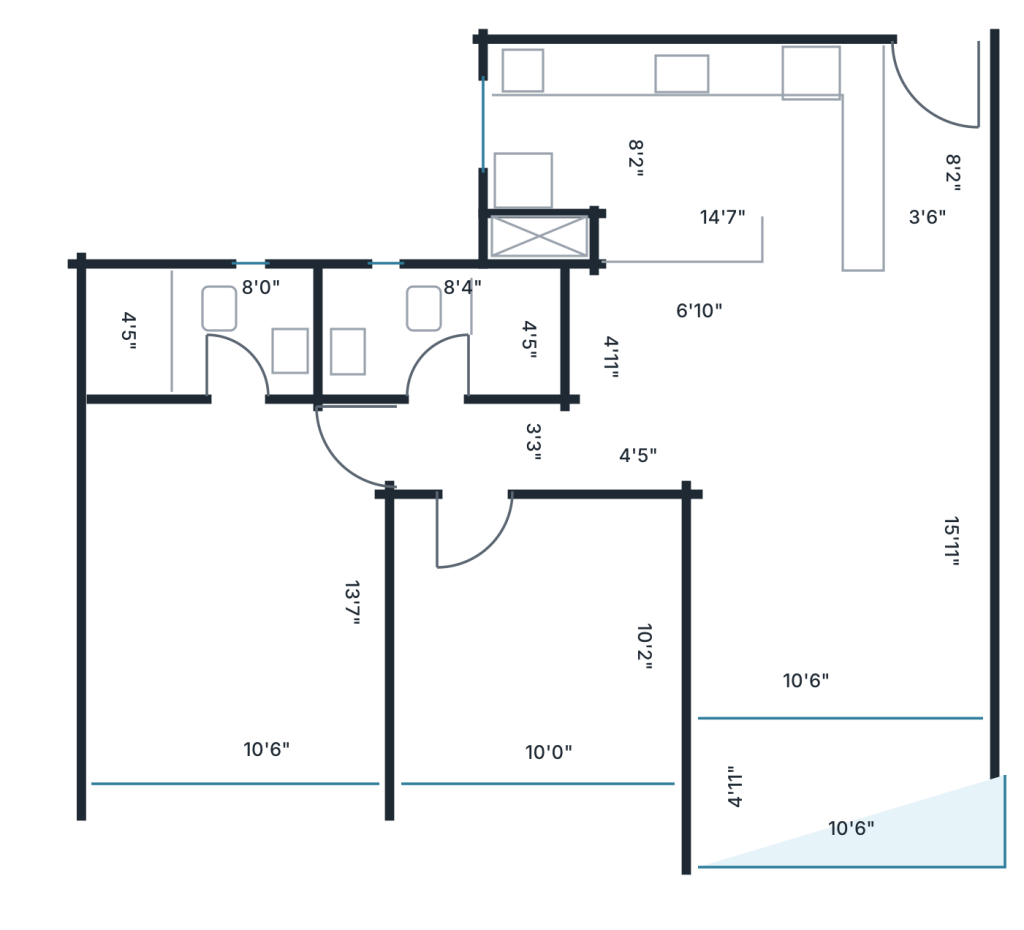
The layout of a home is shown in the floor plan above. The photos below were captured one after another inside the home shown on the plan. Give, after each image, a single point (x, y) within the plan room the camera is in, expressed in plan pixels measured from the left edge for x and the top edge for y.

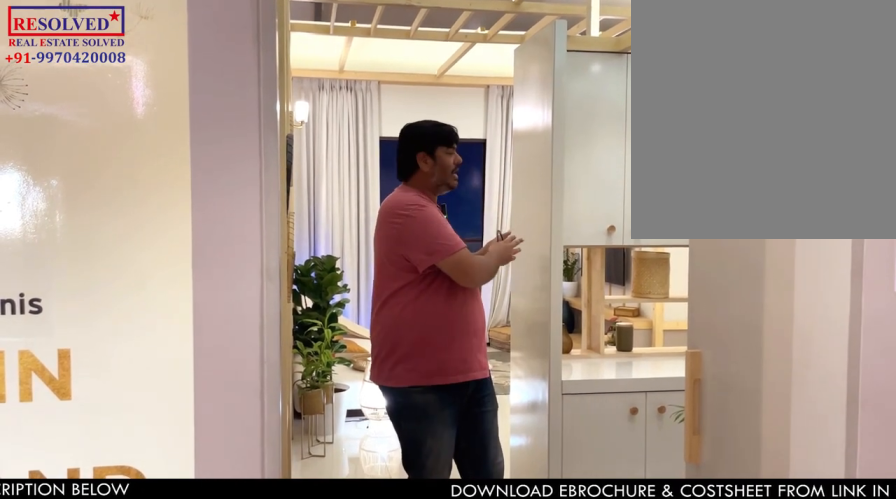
(936, 153)
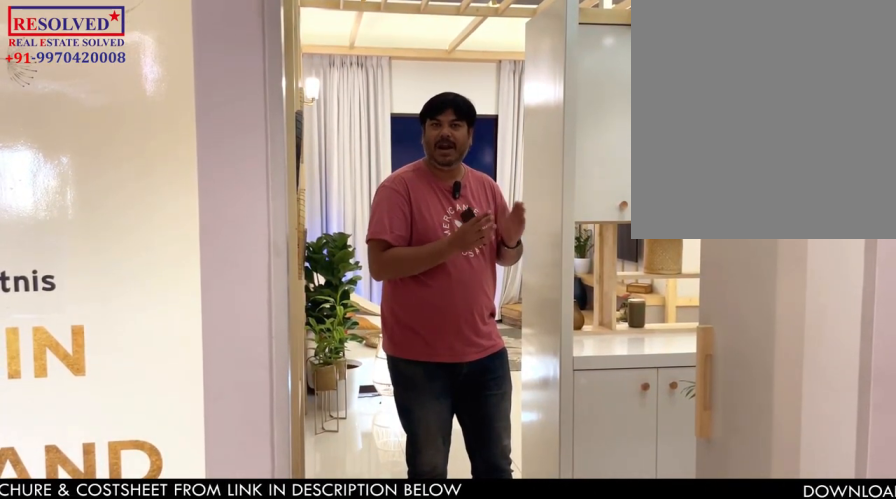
(936, 153)
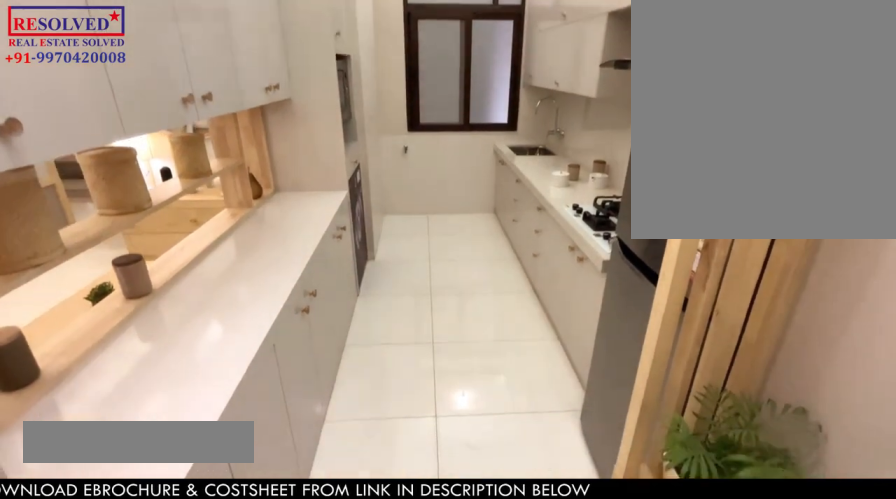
(688, 151)
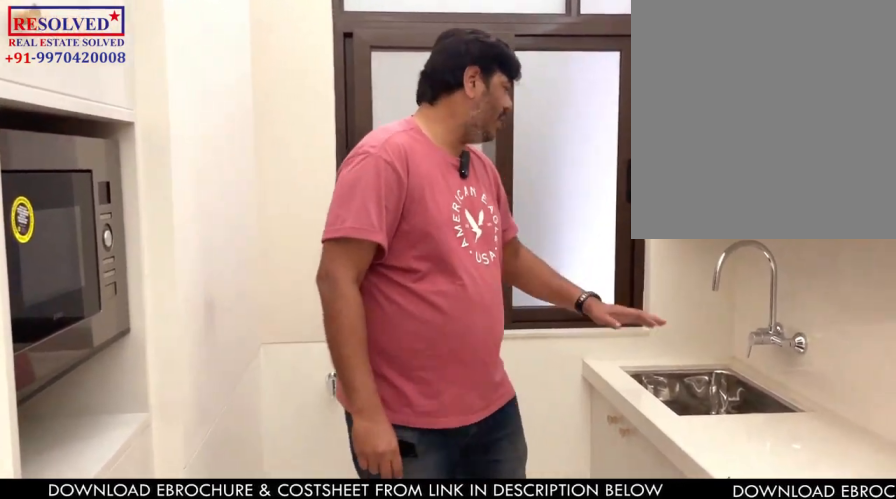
(688, 151)
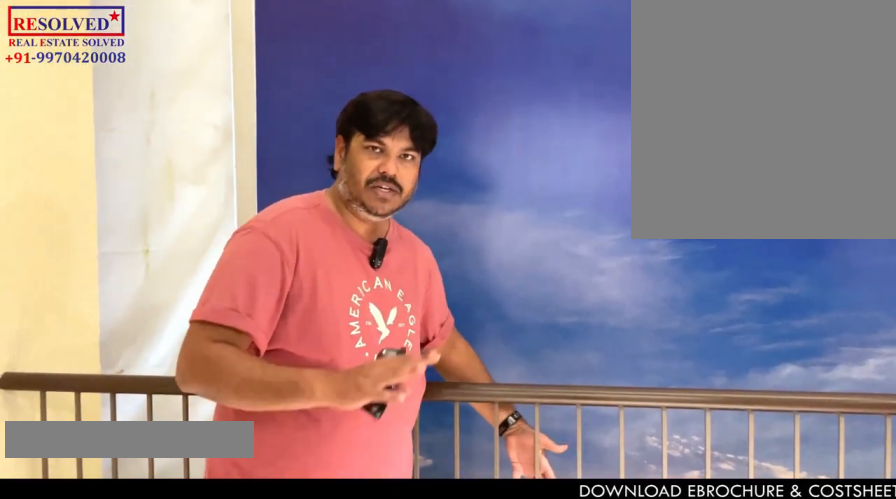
(839, 788)
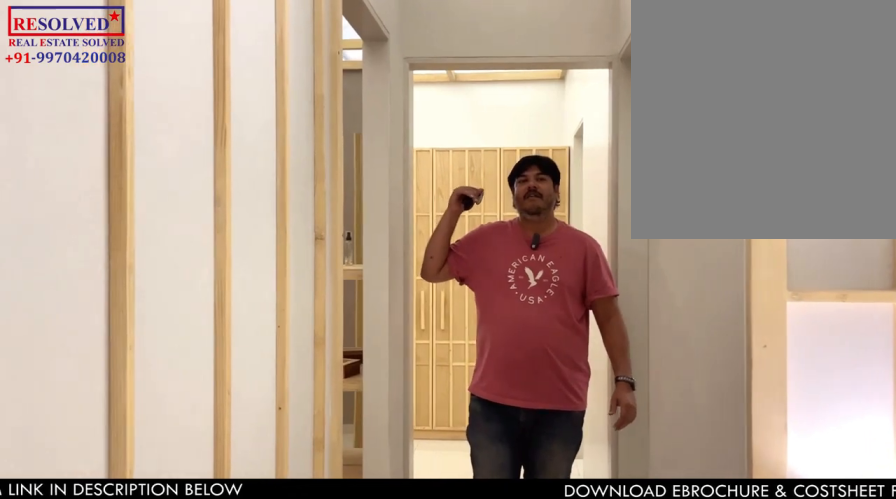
(476, 446)
